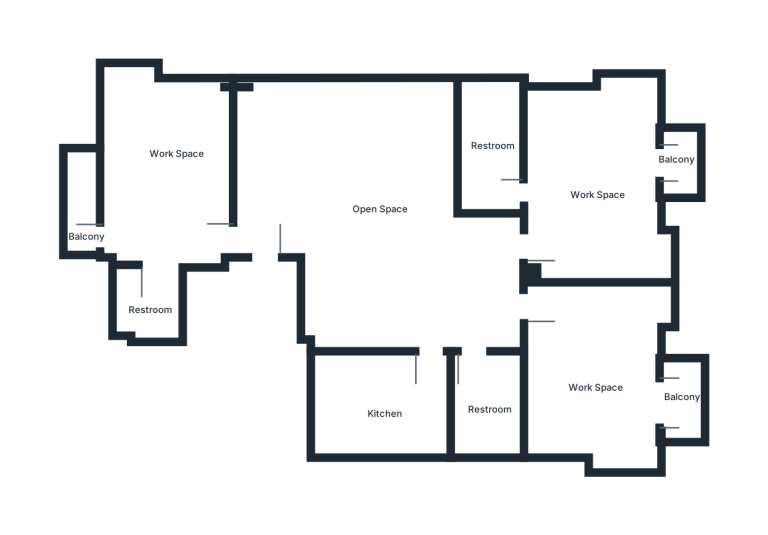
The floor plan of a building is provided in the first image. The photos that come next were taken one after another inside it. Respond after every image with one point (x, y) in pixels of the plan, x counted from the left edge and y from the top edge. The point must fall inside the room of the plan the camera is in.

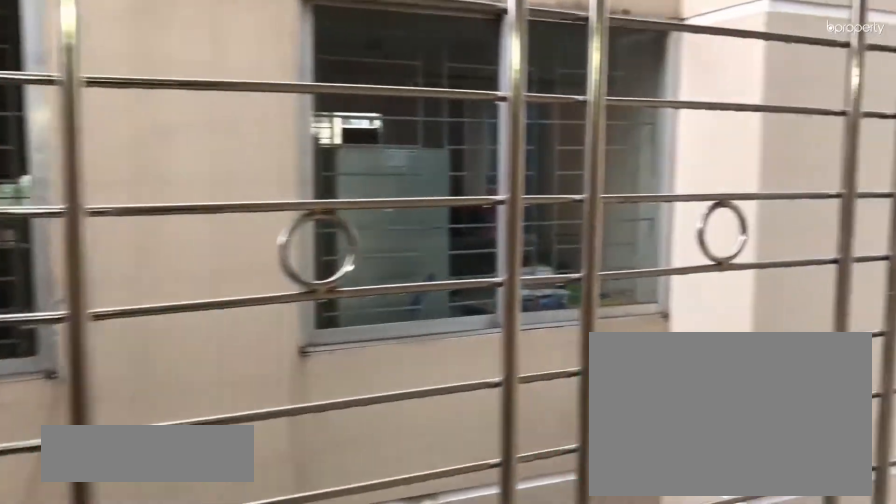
(93, 235)
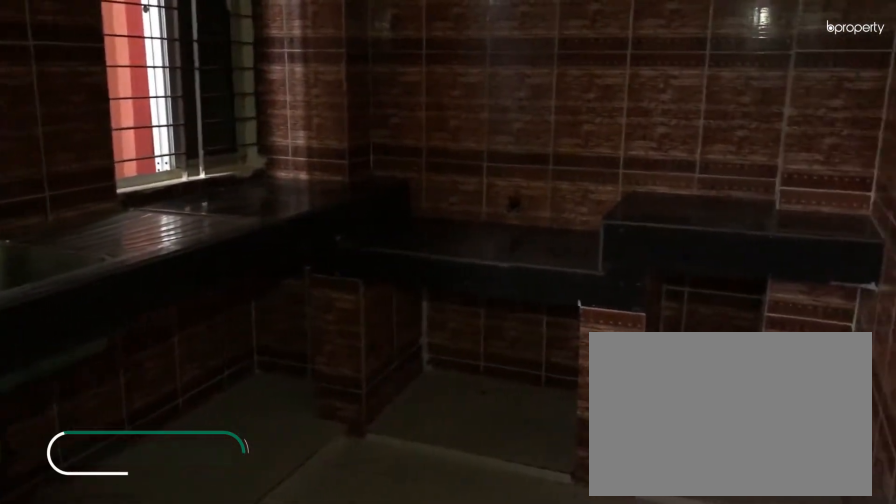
(387, 396)
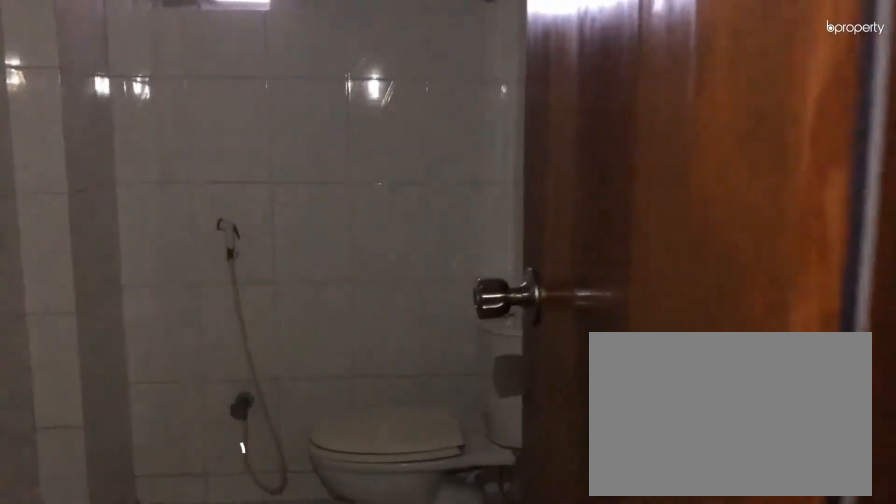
(489, 399)
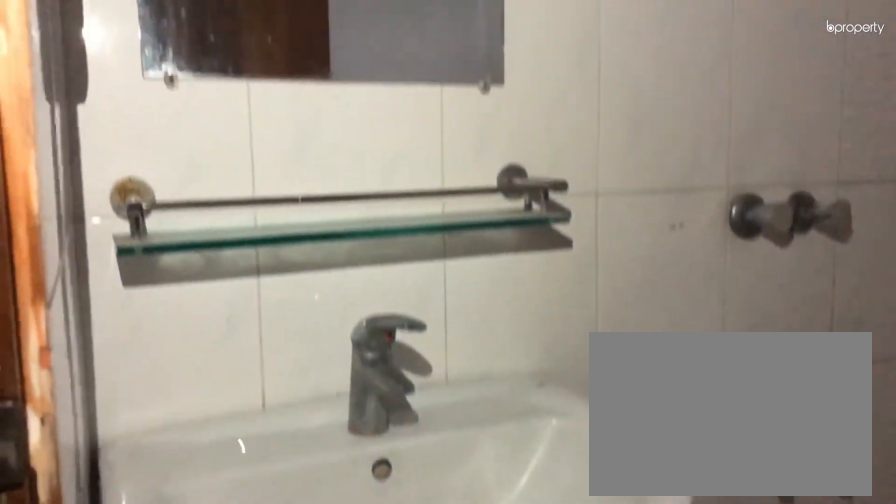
(489, 399)
